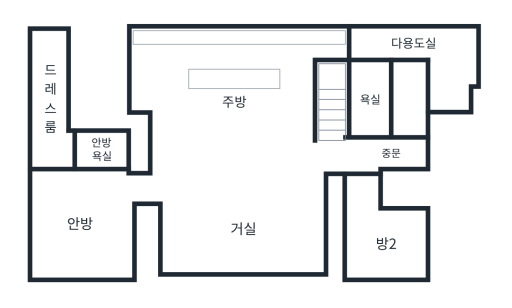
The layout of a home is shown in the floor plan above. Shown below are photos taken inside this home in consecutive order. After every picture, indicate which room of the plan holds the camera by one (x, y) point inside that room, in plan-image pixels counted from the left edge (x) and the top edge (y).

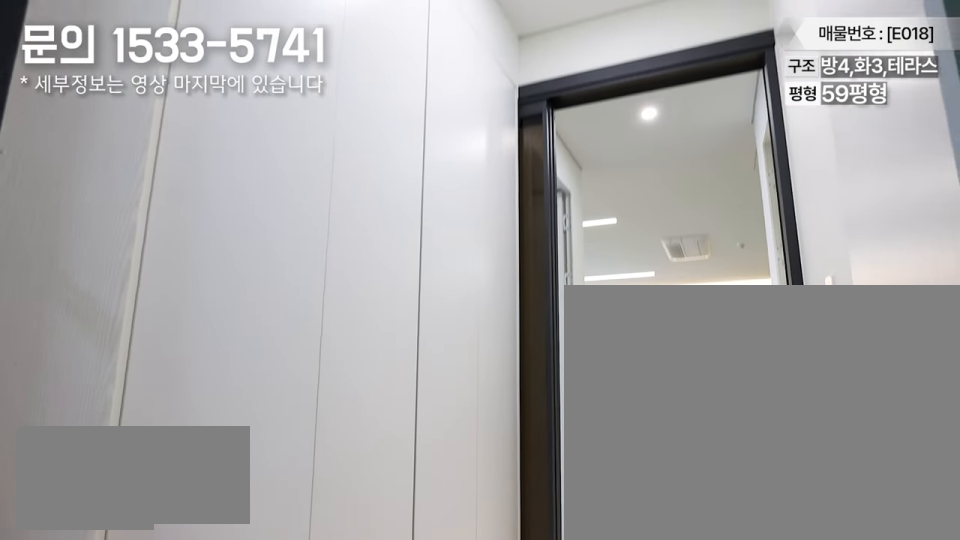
(391, 153)
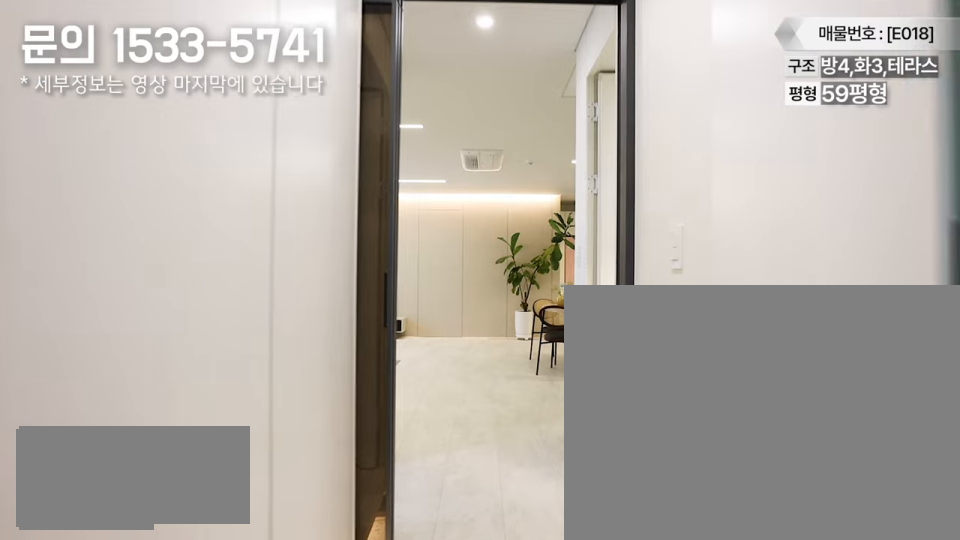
(391, 153)
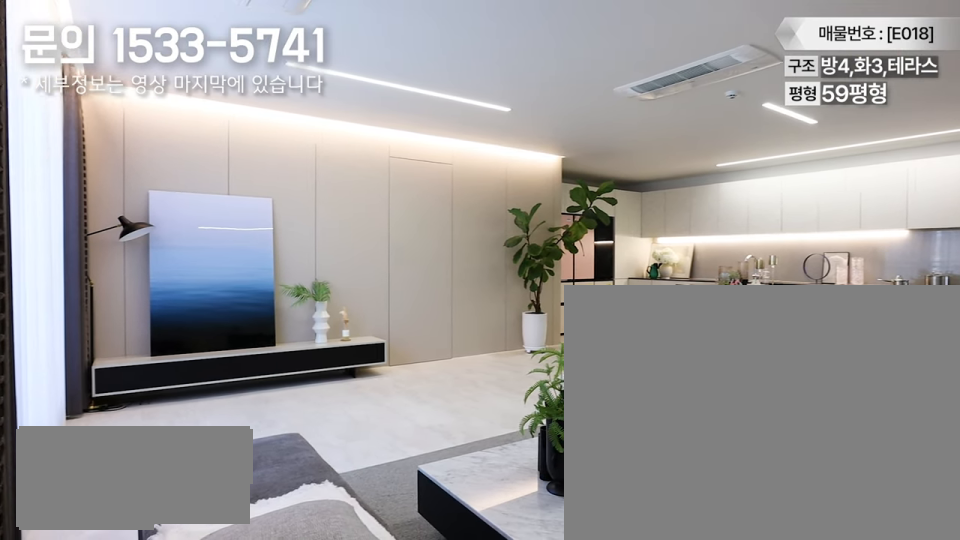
(237, 198)
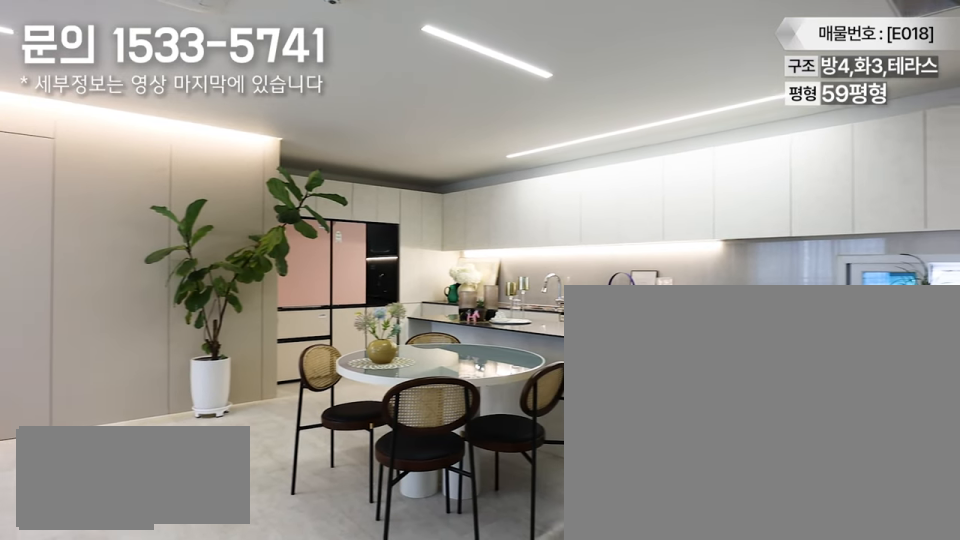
(236, 91)
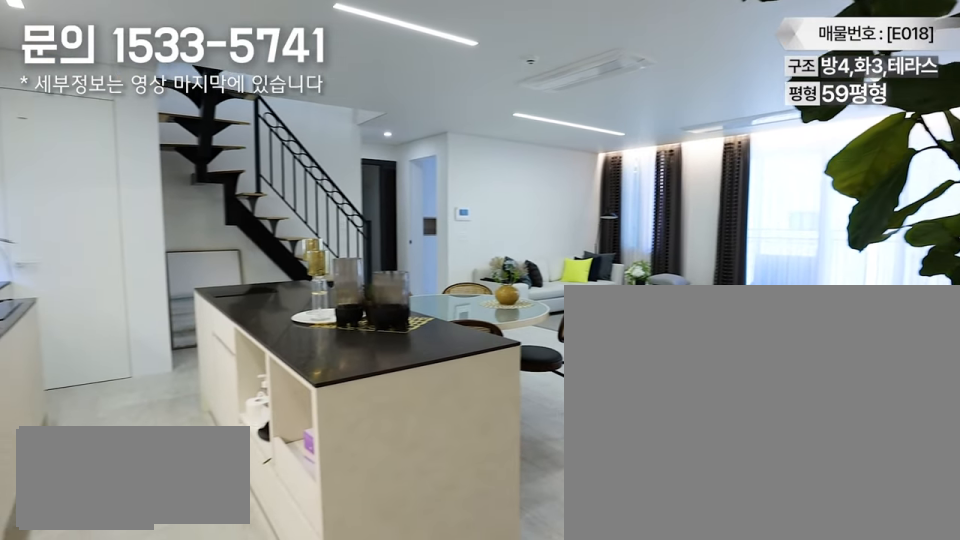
(236, 91)
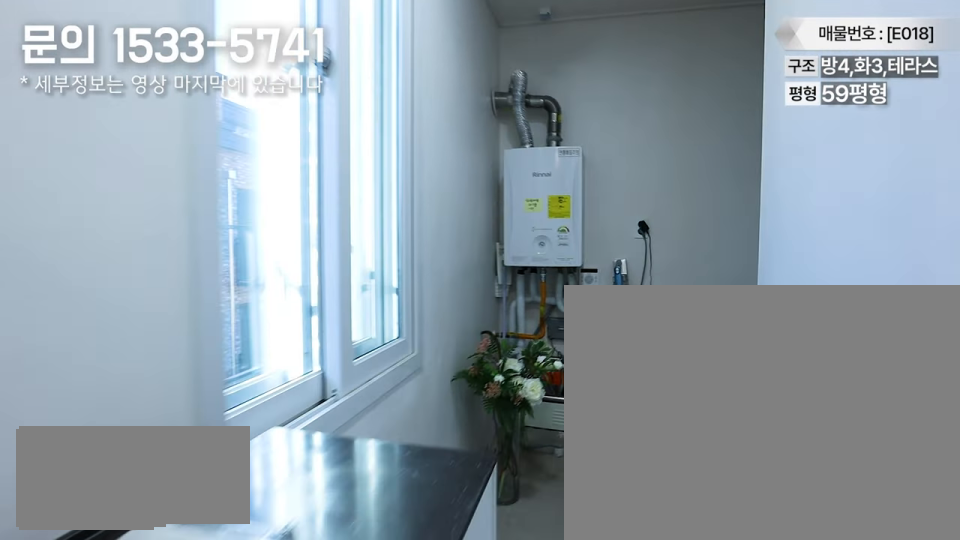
(417, 43)
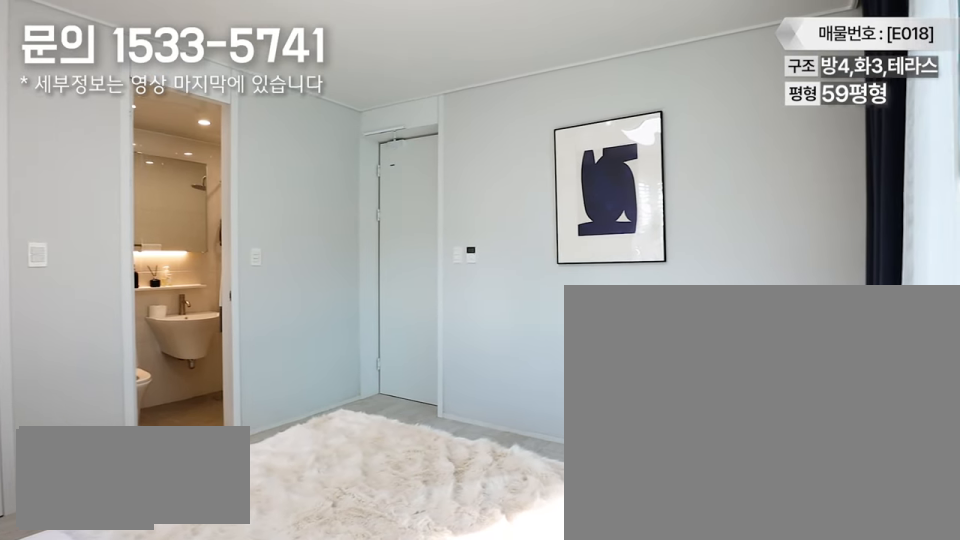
(82, 225)
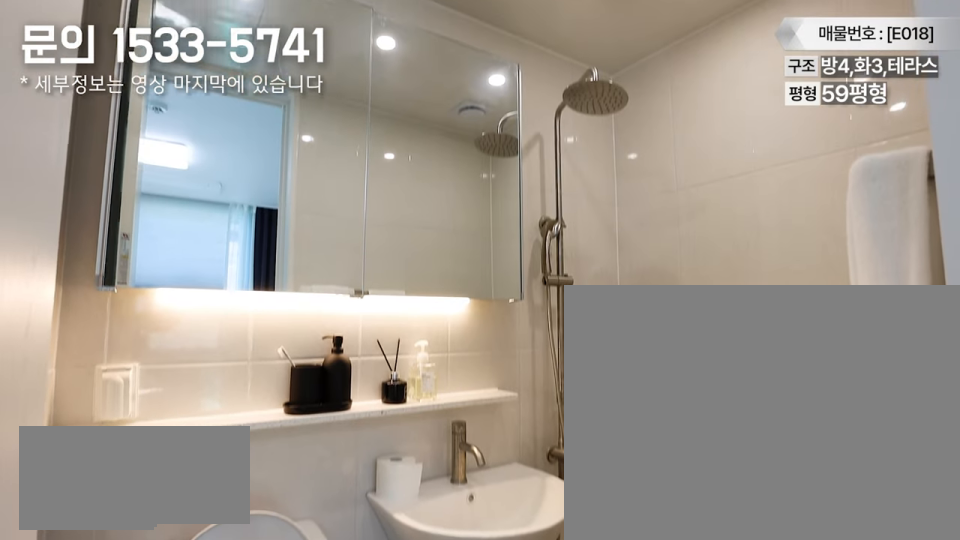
(102, 150)
